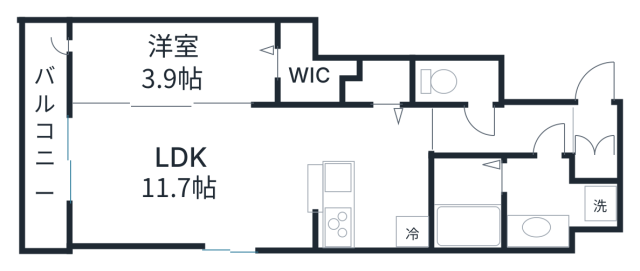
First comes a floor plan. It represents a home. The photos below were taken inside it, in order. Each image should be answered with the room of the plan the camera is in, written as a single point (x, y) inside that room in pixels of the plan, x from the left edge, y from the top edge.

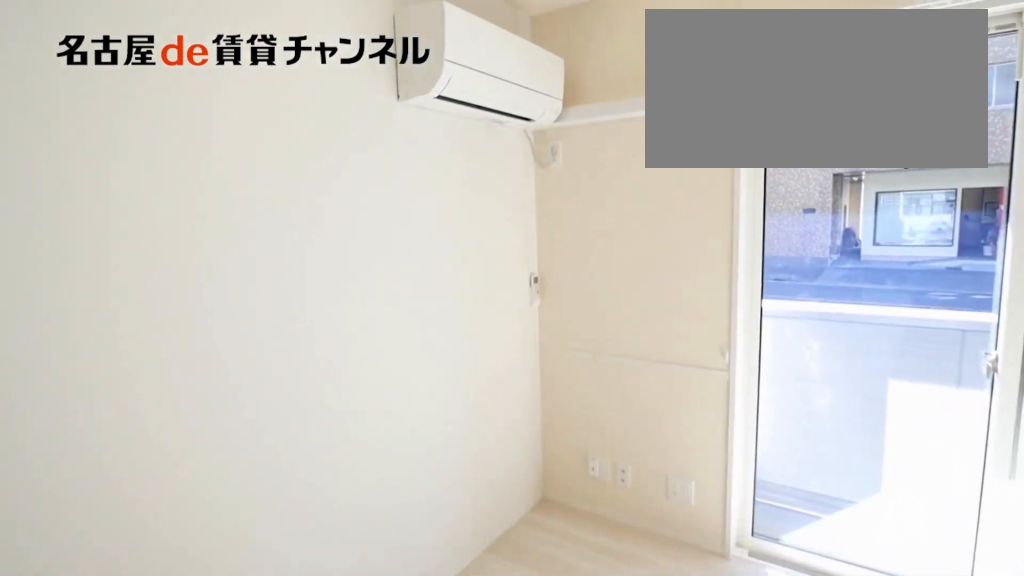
(194, 178)
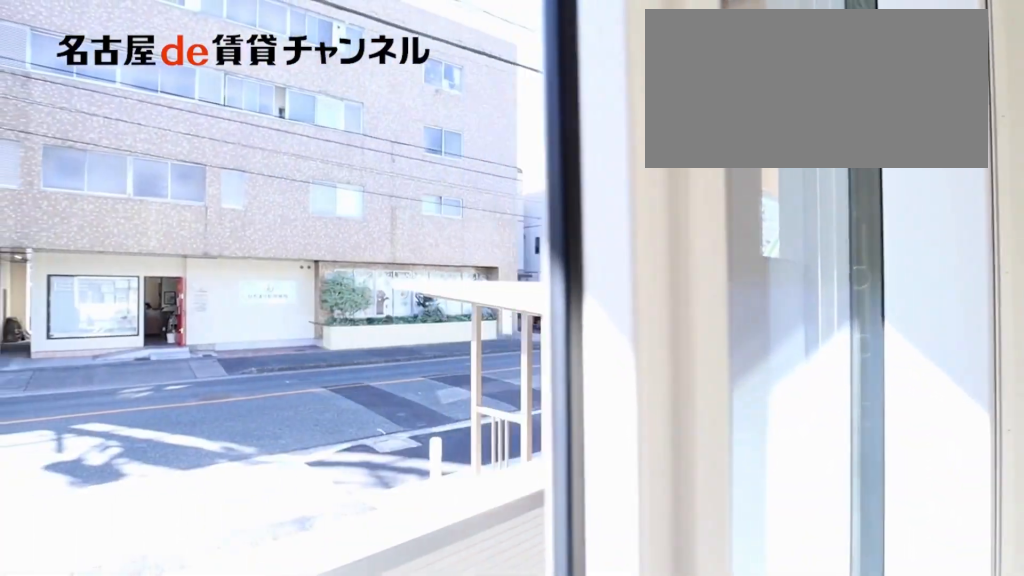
(48, 137)
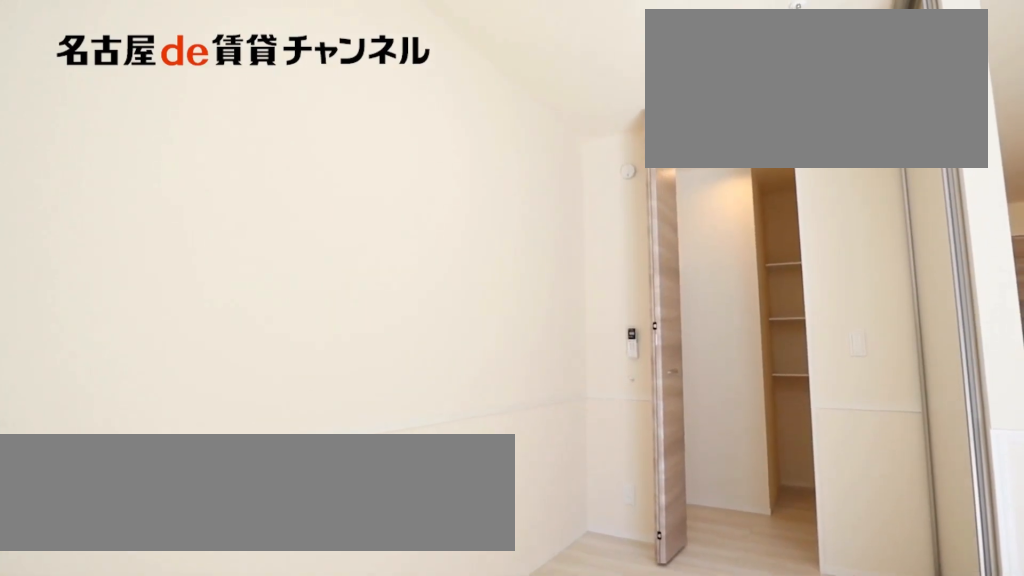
(174, 64)
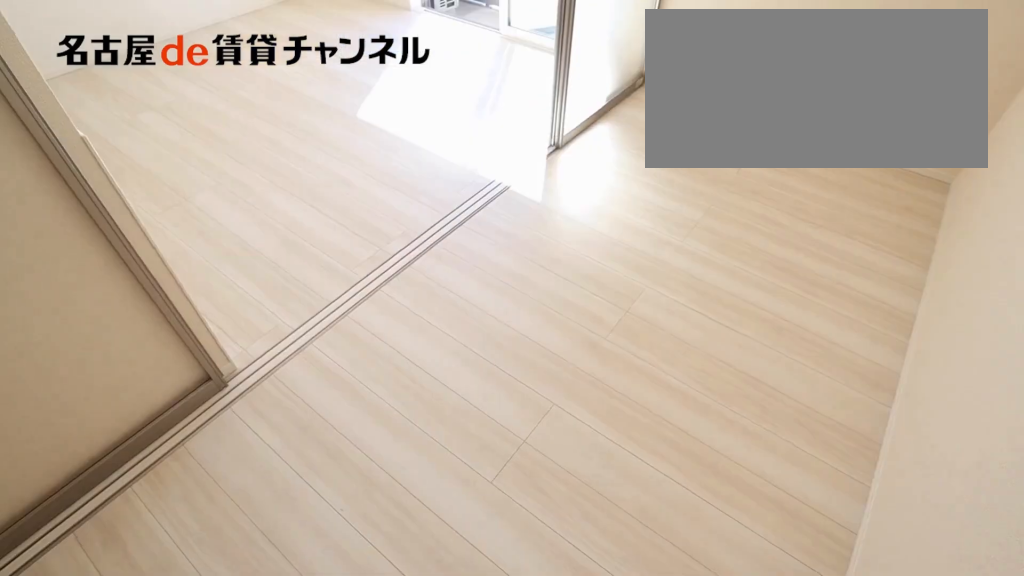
(174, 64)
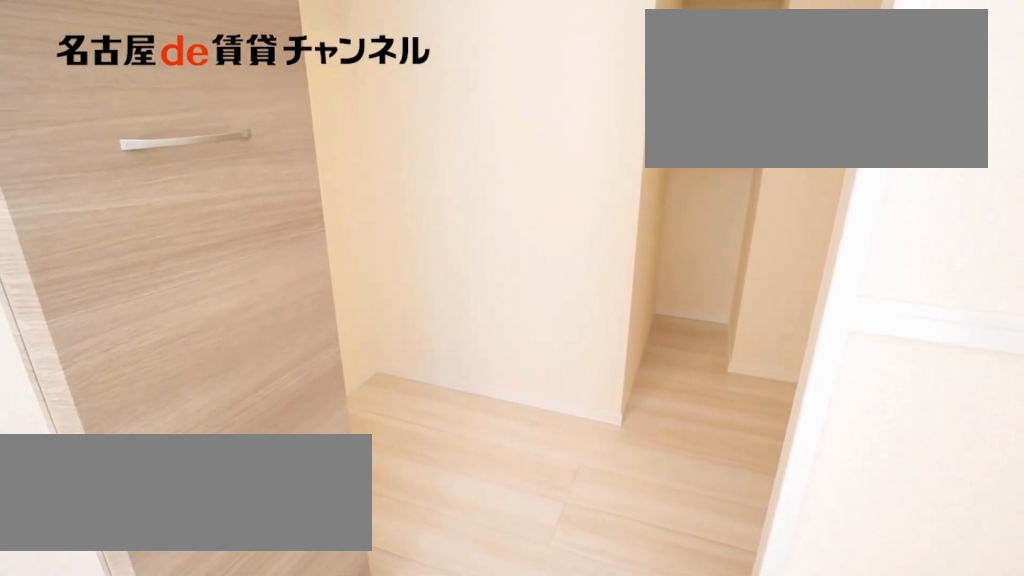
(307, 71)
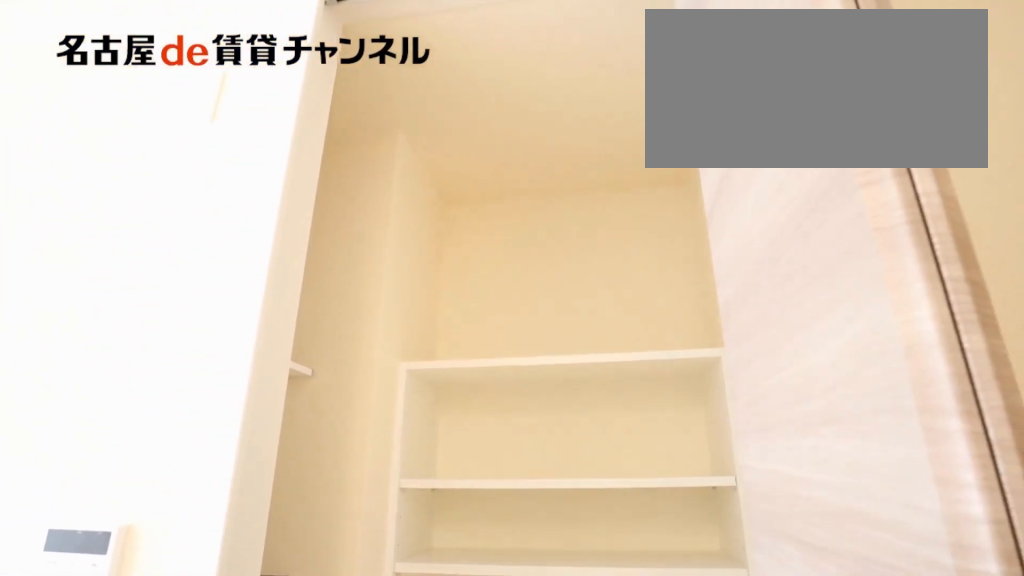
(377, 85)
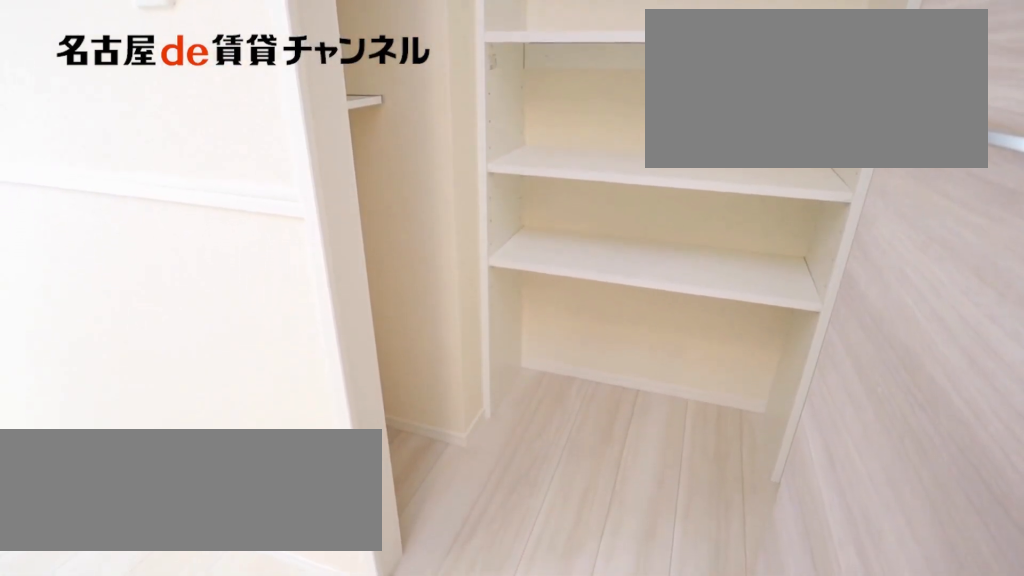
(377, 85)
